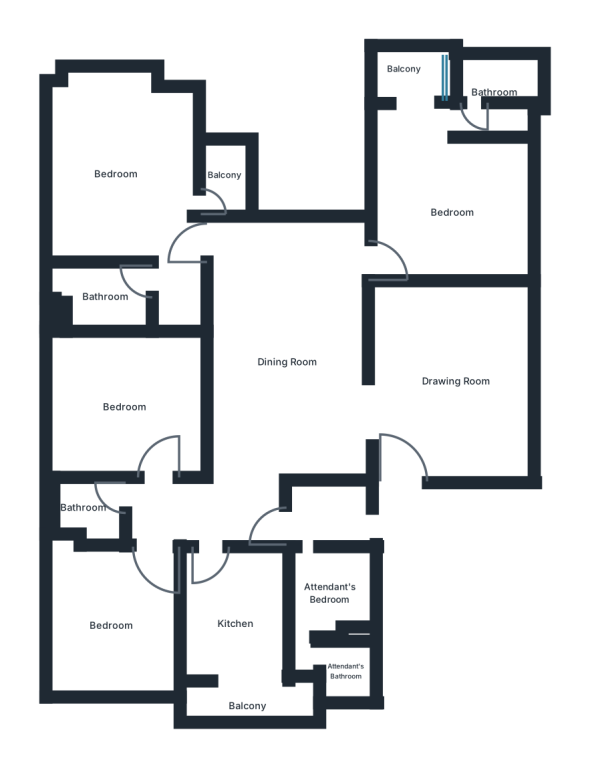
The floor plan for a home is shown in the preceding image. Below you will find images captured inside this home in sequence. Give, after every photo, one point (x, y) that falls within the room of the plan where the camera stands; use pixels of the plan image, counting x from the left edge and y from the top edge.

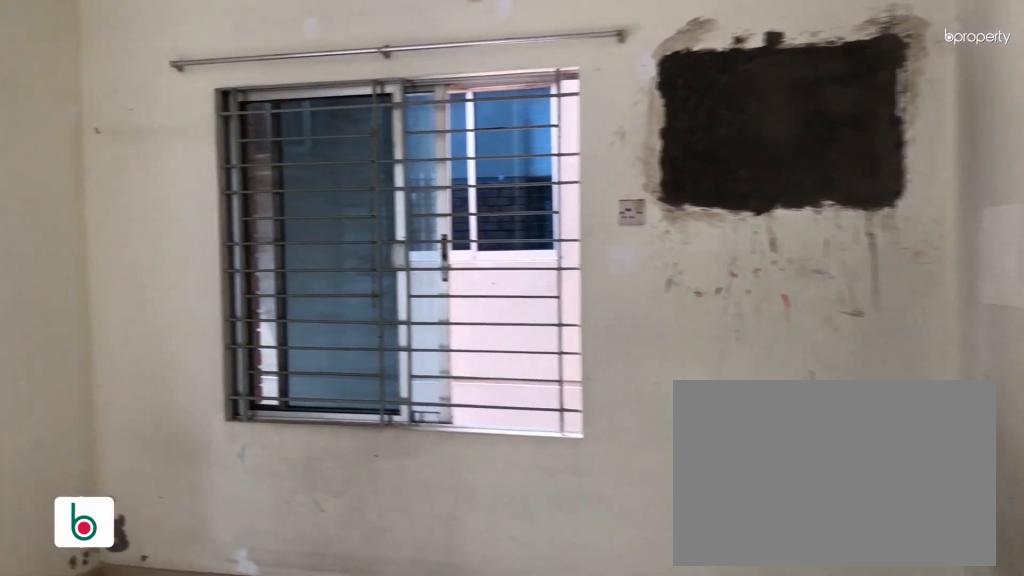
(451, 214)
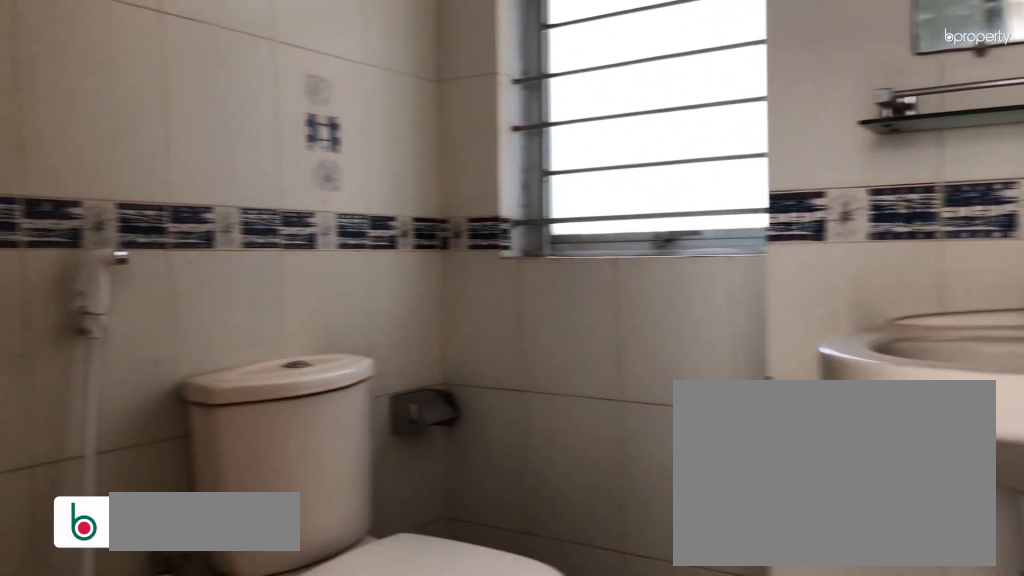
(494, 94)
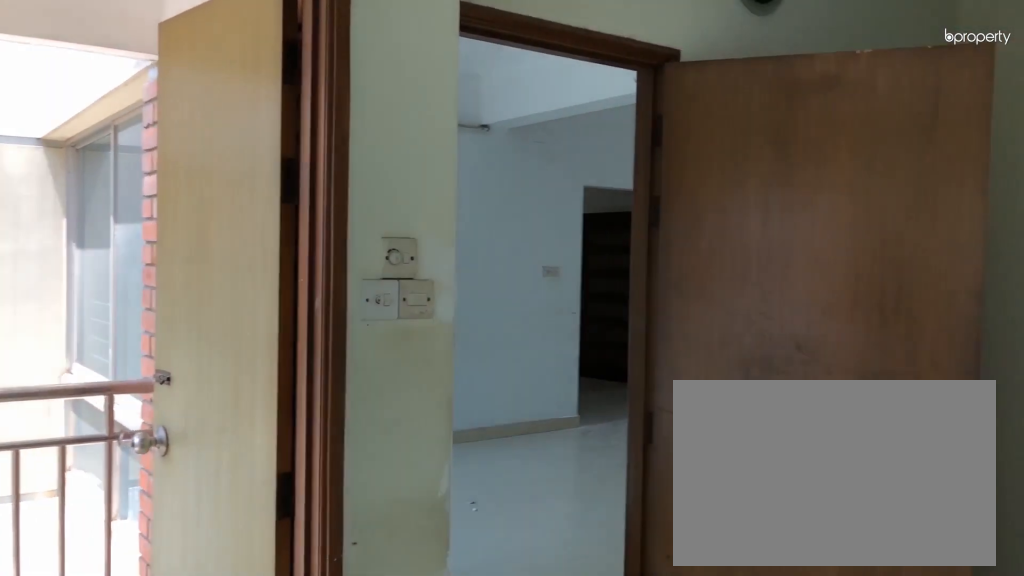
(112, 175)
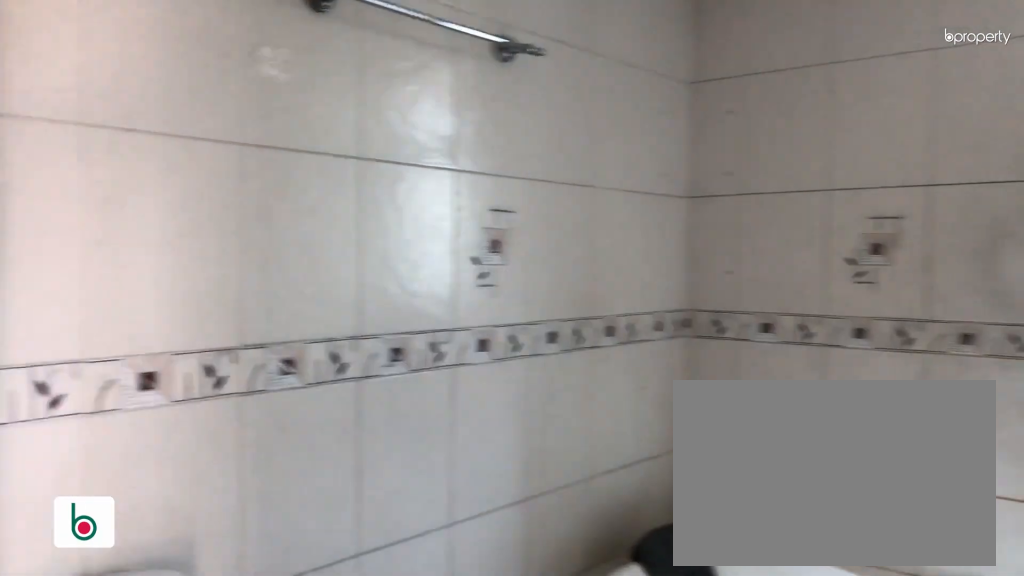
(103, 296)
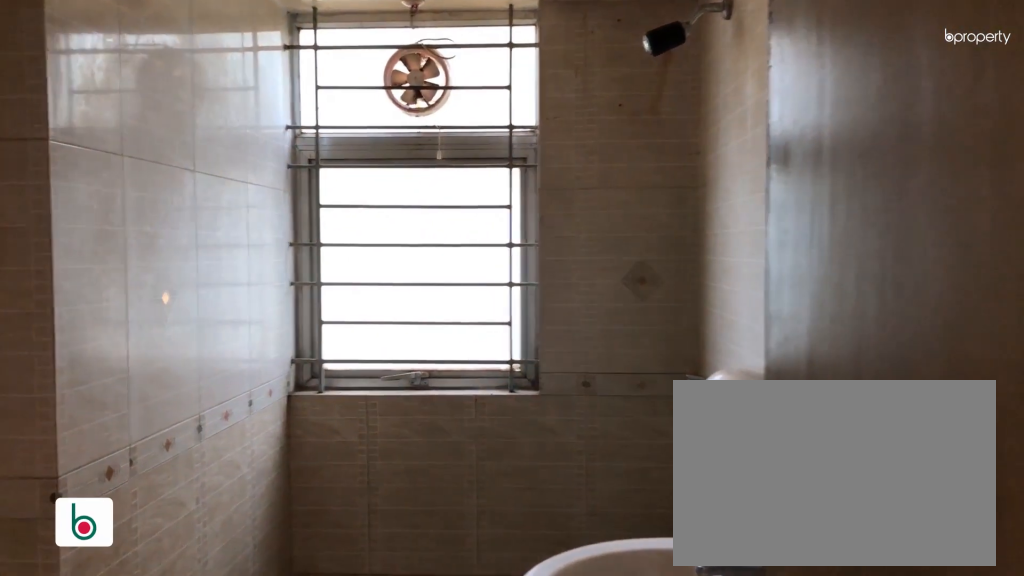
(80, 508)
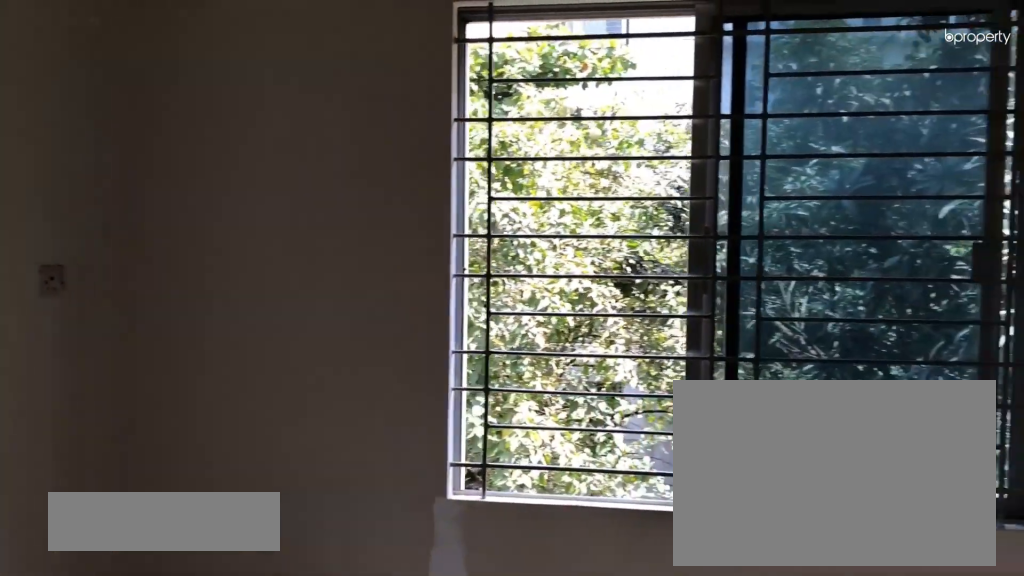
(110, 627)
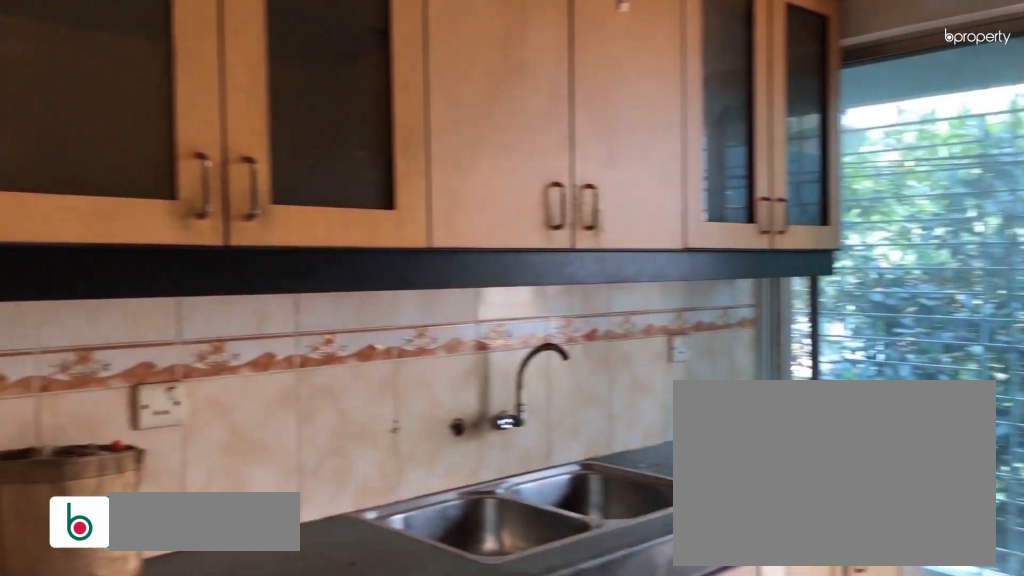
(235, 624)
